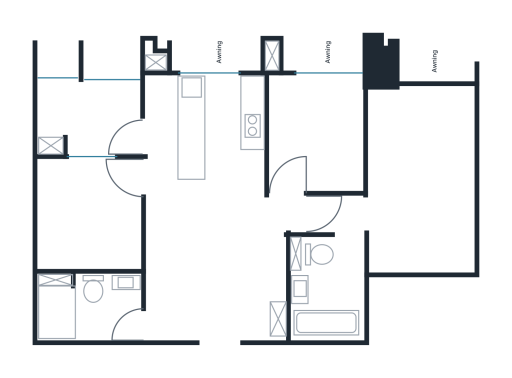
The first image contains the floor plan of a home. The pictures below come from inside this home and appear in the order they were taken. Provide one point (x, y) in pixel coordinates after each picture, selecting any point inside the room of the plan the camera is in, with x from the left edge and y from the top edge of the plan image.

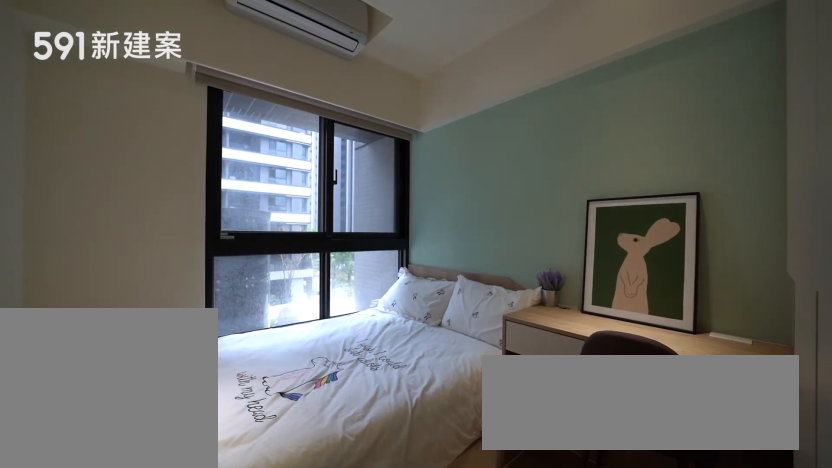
(319, 133)
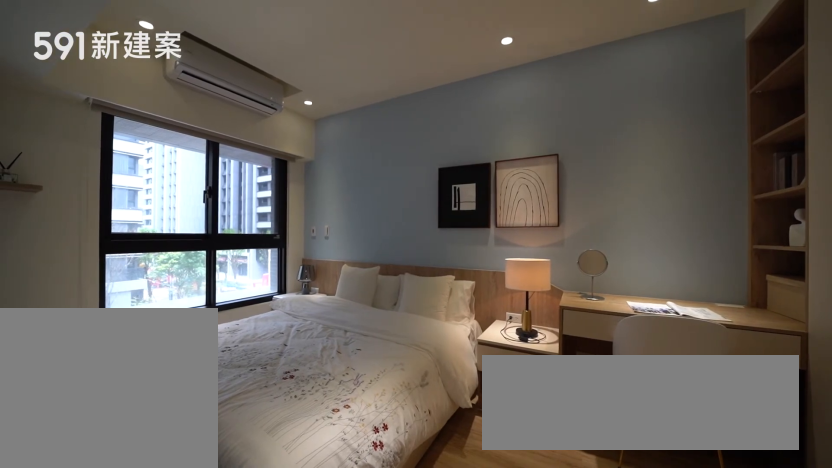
(411, 181)
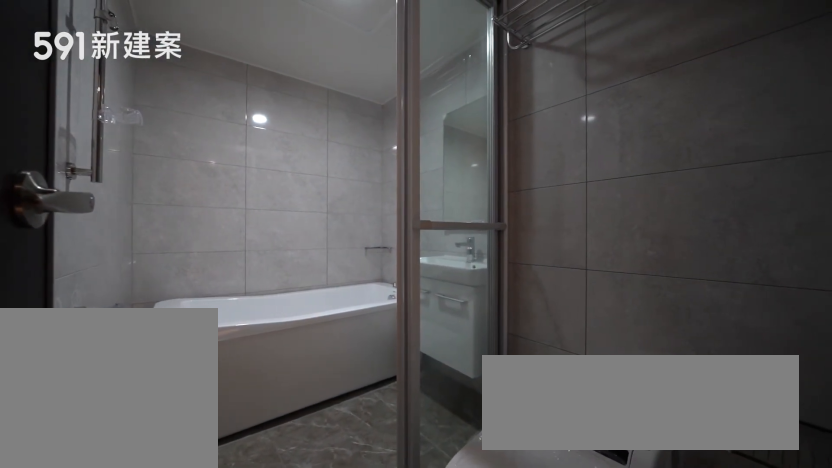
(324, 289)
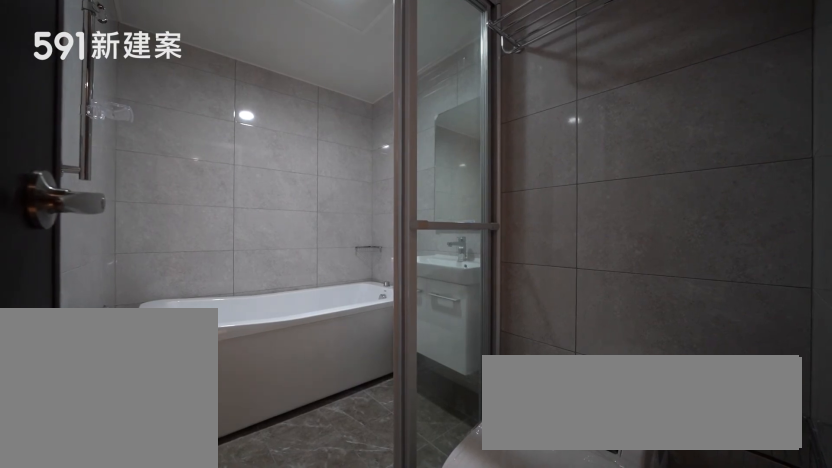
(324, 289)
